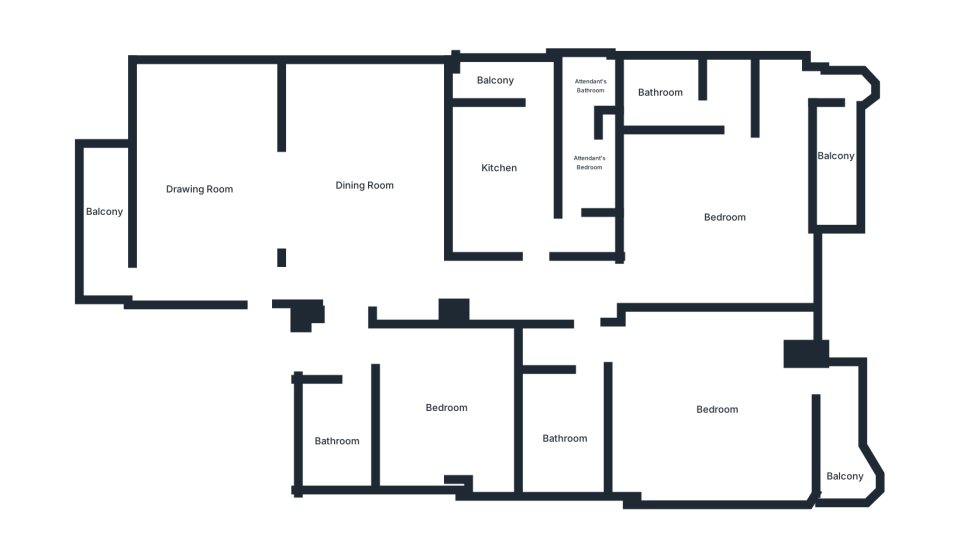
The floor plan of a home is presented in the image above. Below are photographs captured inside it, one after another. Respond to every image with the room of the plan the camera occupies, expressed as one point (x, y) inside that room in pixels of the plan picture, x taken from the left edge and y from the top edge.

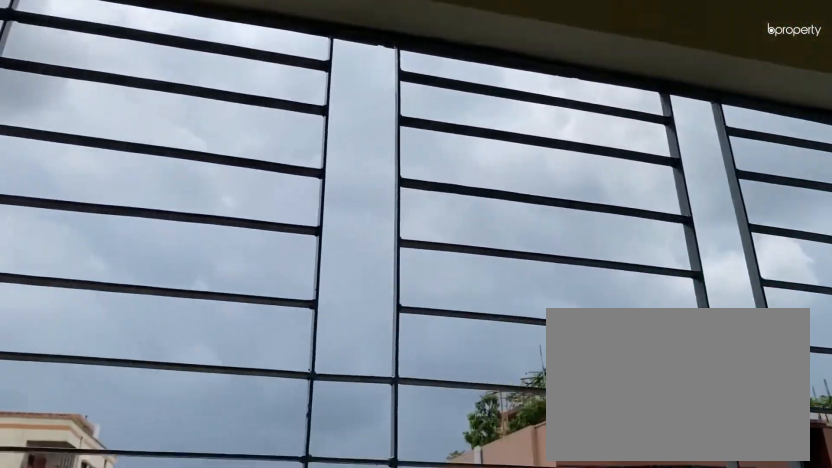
(836, 442)
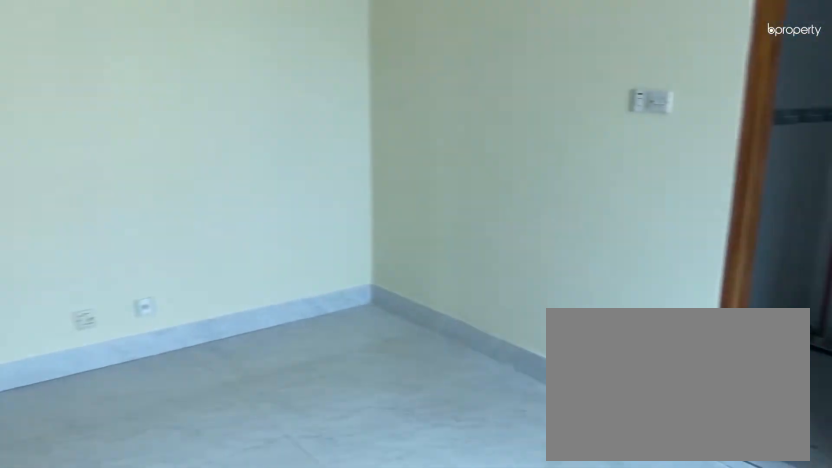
(717, 217)
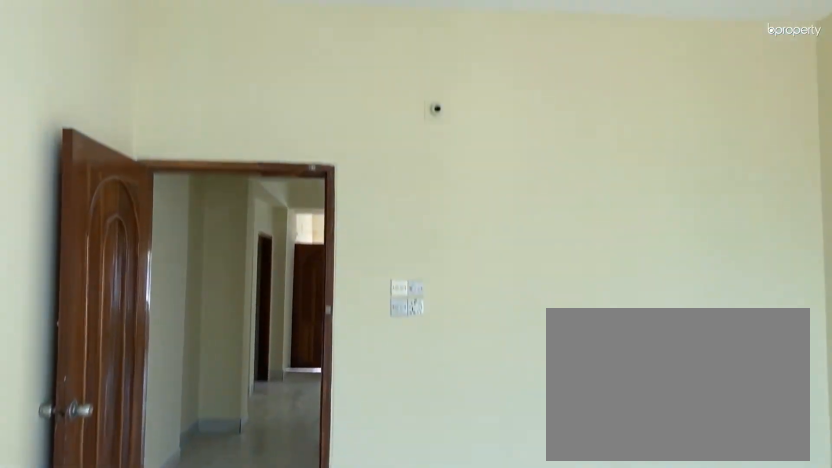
(717, 217)
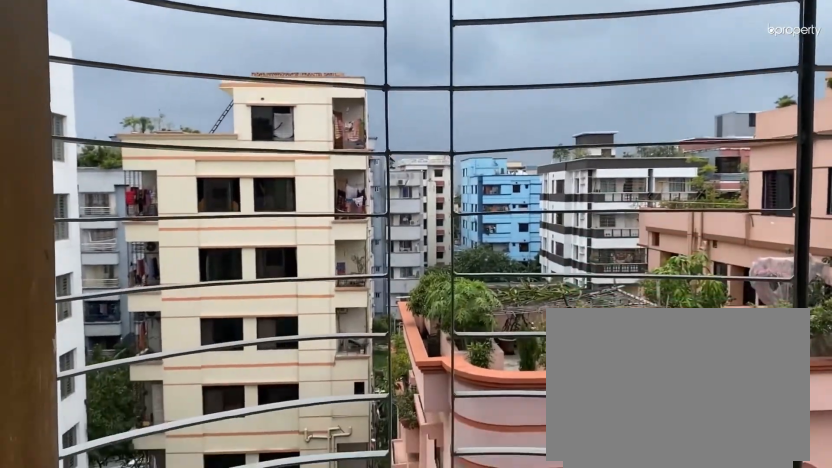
(835, 168)
